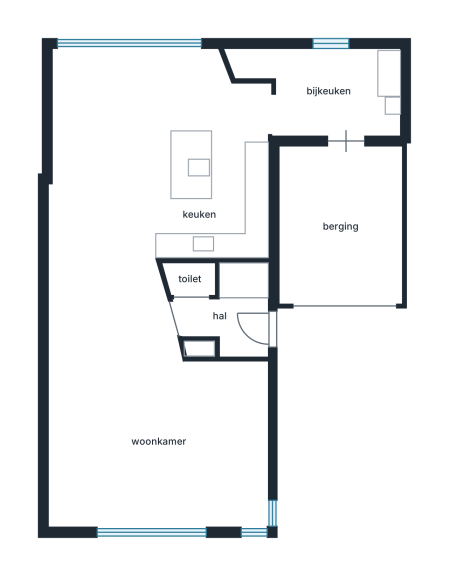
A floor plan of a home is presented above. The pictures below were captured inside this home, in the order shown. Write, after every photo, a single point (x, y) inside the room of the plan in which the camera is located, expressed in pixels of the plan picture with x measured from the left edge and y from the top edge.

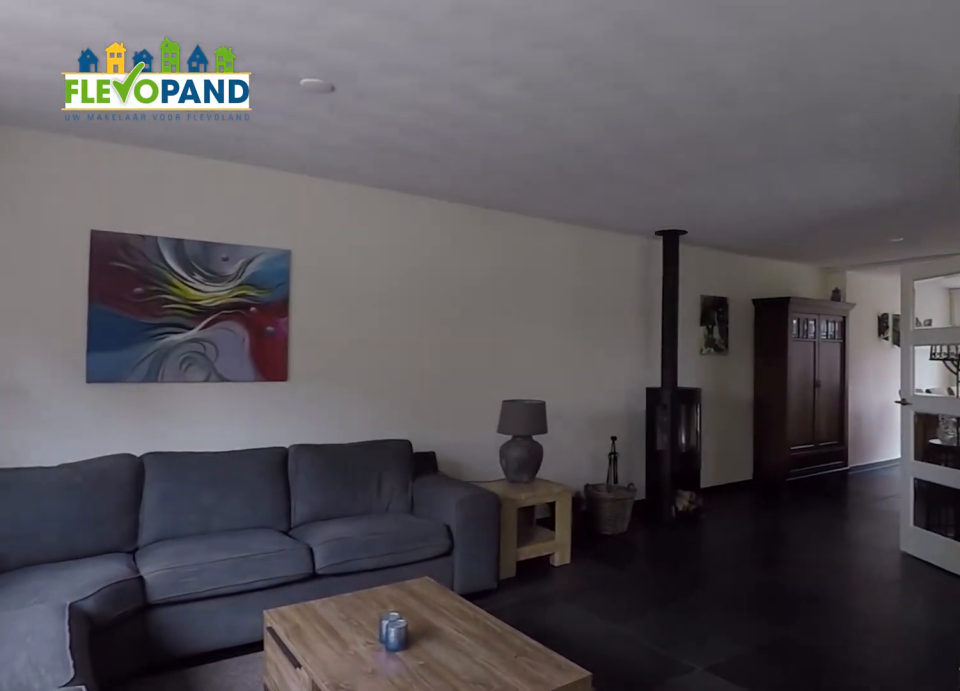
(121, 380)
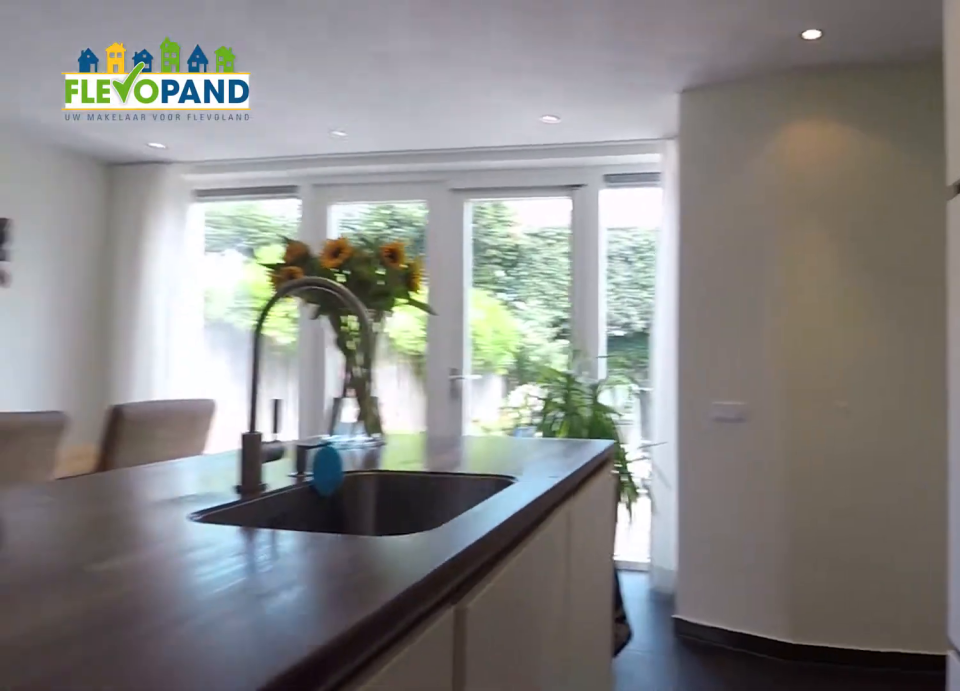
(156, 154)
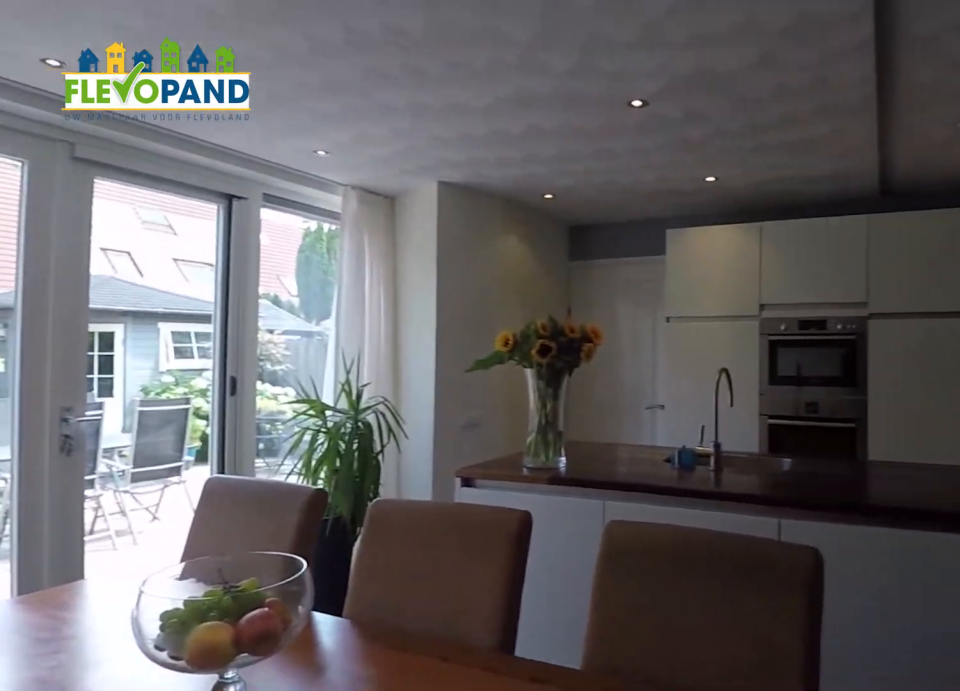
(156, 154)
